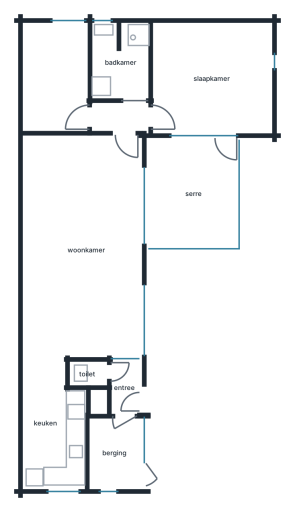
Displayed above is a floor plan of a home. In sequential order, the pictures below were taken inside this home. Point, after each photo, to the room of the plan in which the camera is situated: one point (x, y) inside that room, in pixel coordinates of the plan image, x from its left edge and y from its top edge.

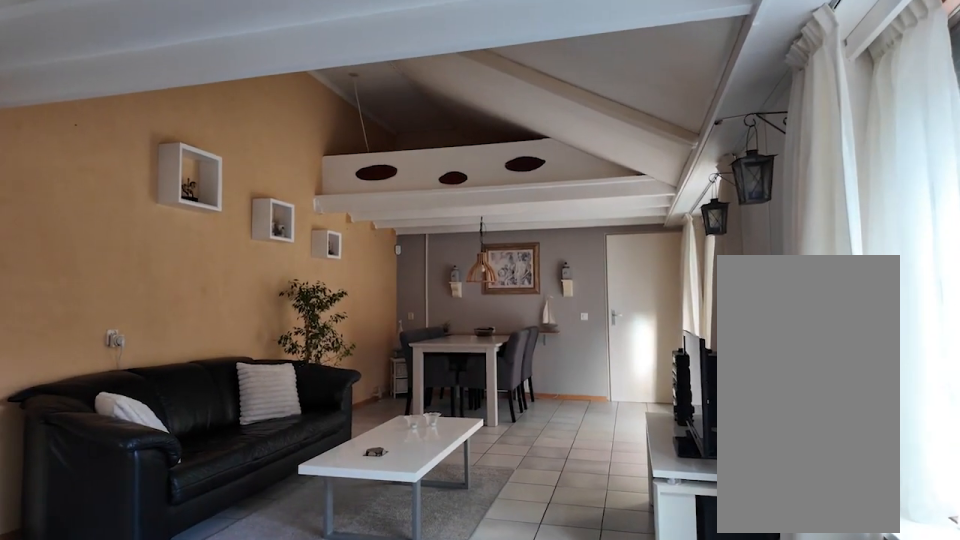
(82, 246)
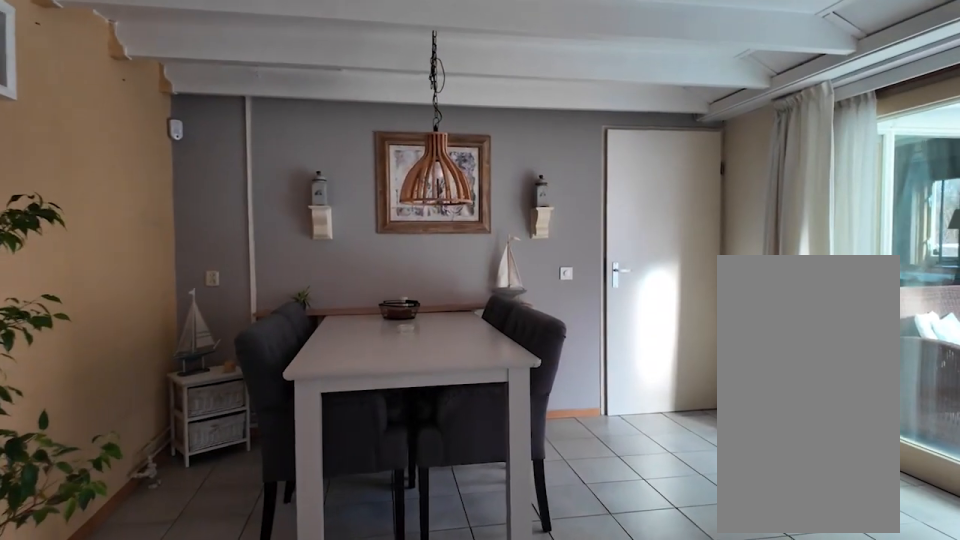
(82, 246)
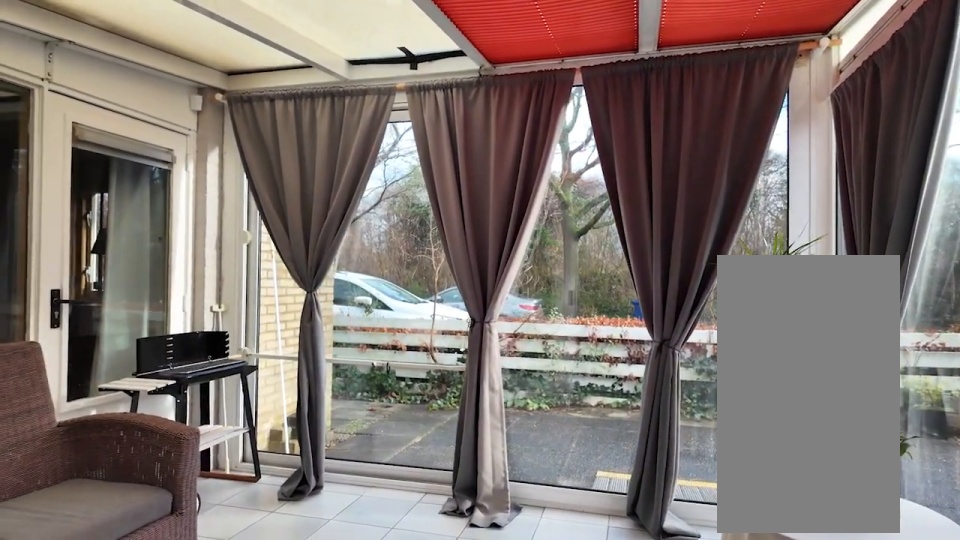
(193, 193)
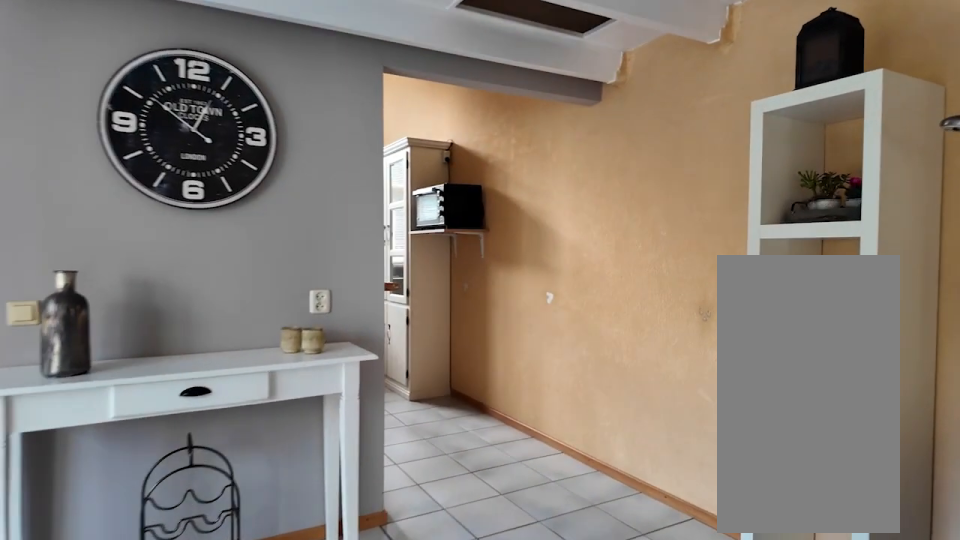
(82, 246)
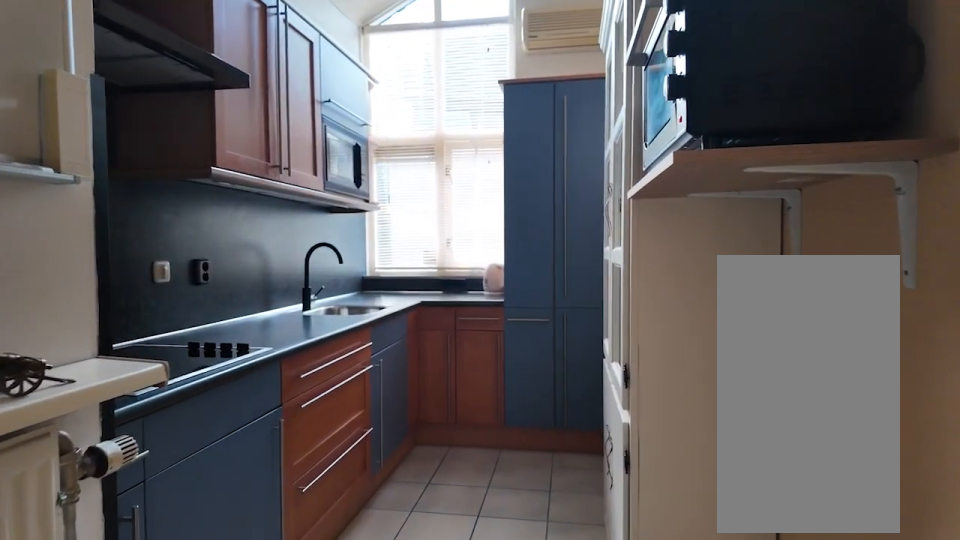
(45, 413)
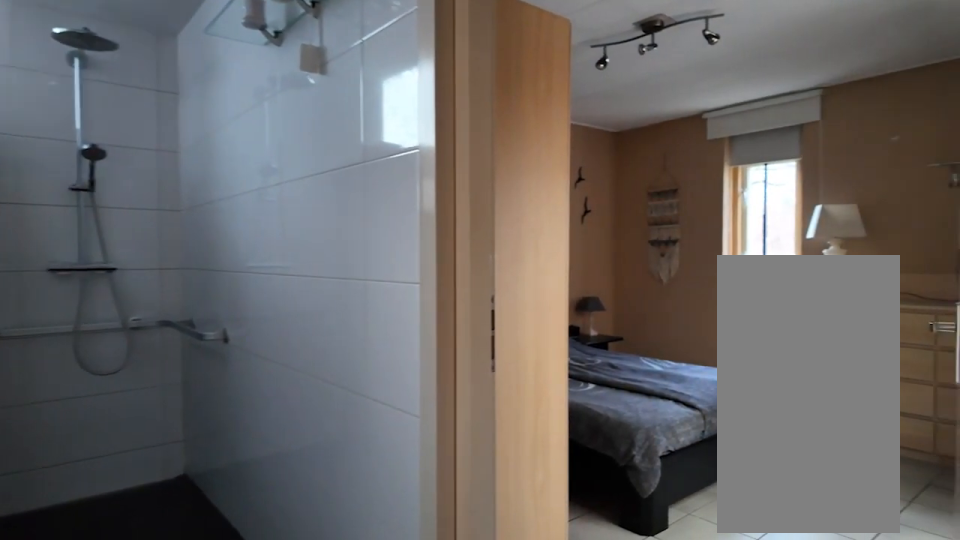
(210, 78)
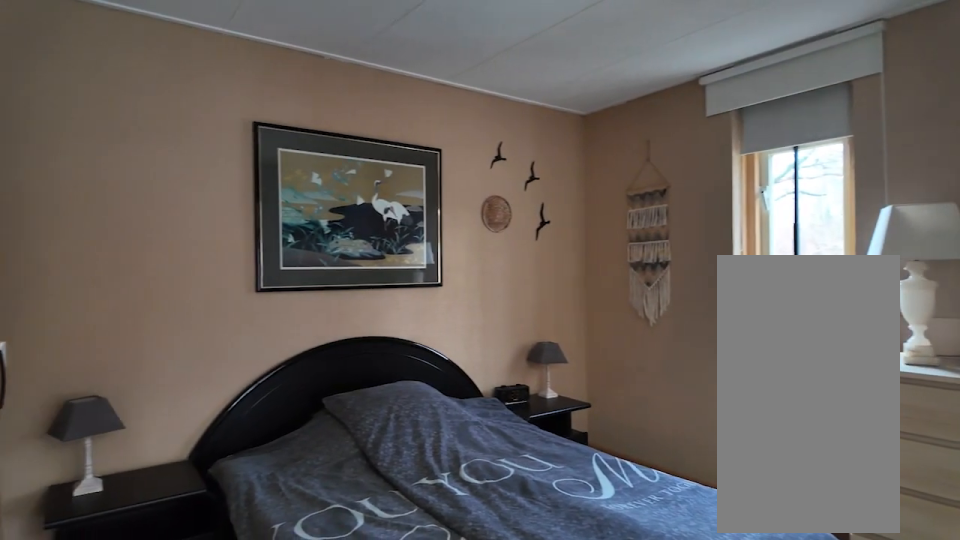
(210, 78)
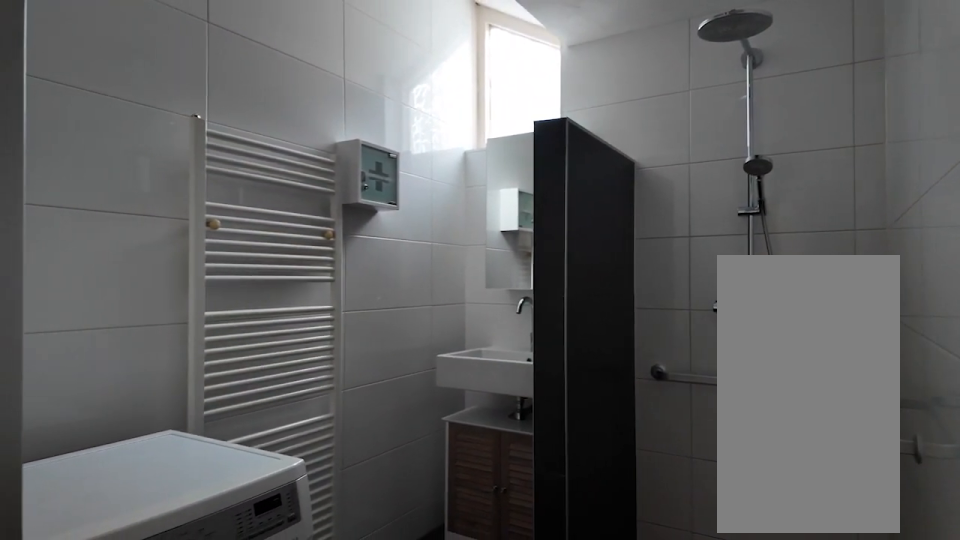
(122, 61)
